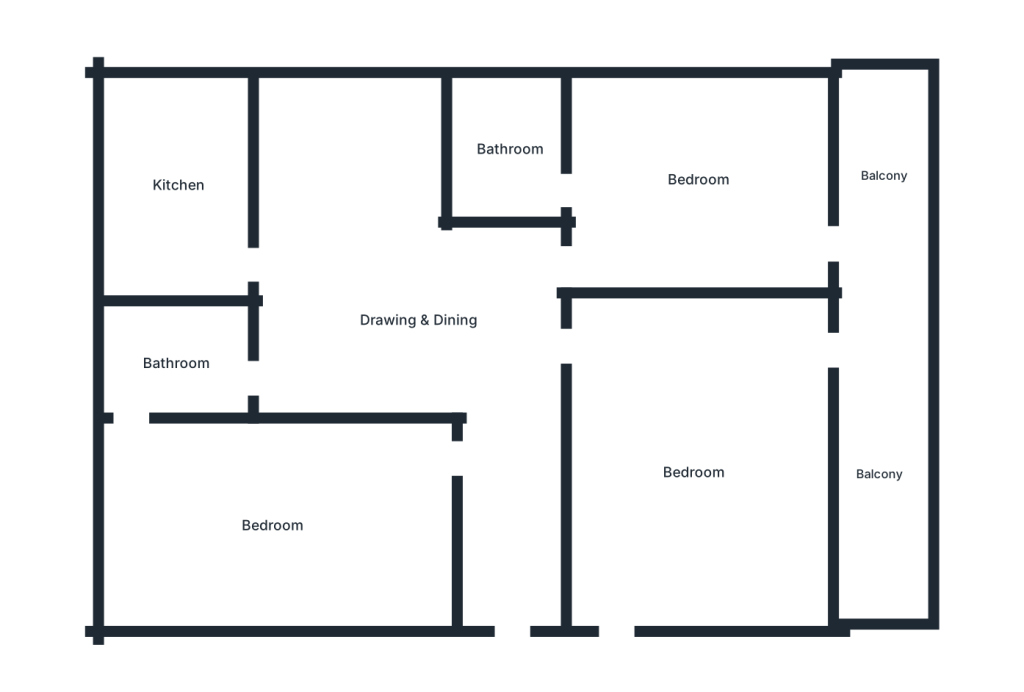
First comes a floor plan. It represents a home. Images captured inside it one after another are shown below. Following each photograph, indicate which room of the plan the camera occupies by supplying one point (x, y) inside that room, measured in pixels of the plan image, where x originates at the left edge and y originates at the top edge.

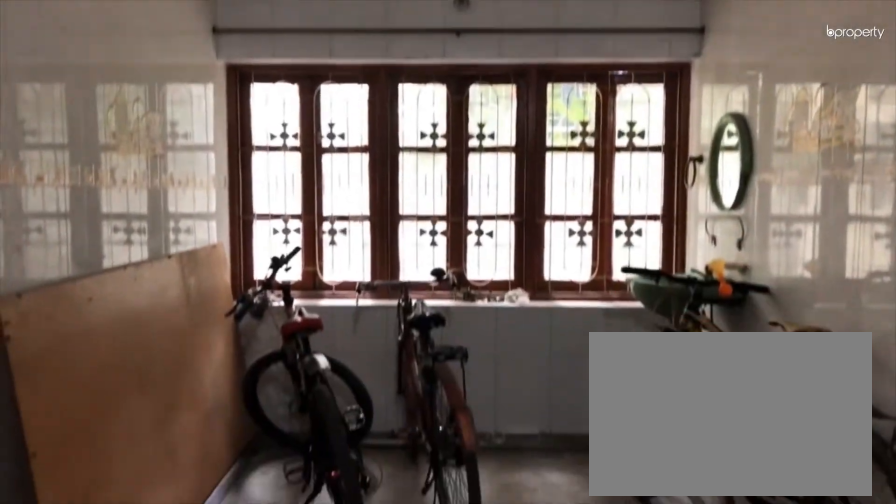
(419, 325)
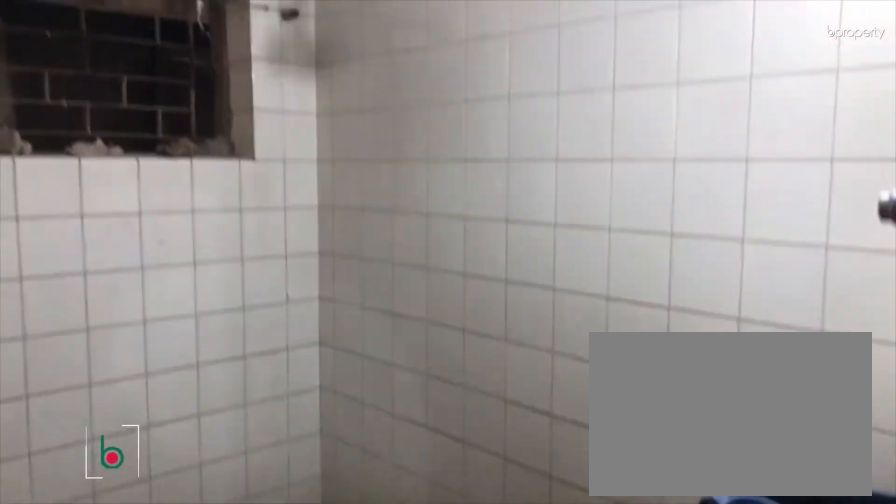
(176, 365)
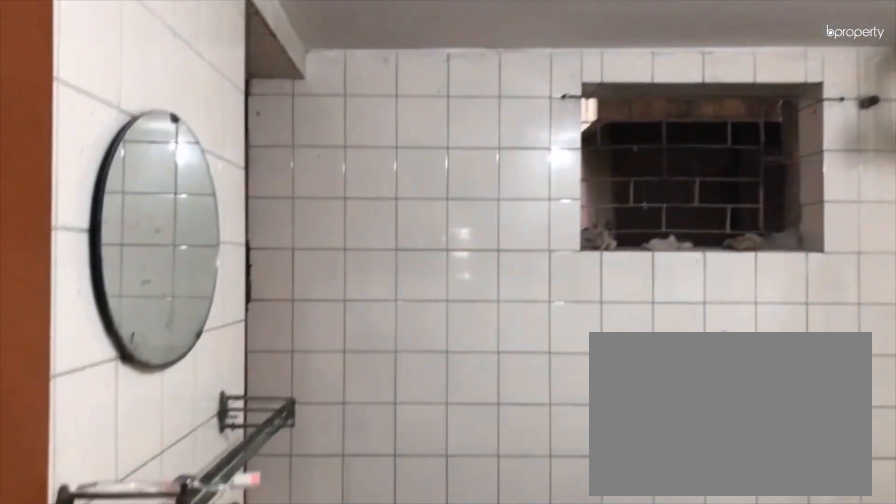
(176, 365)
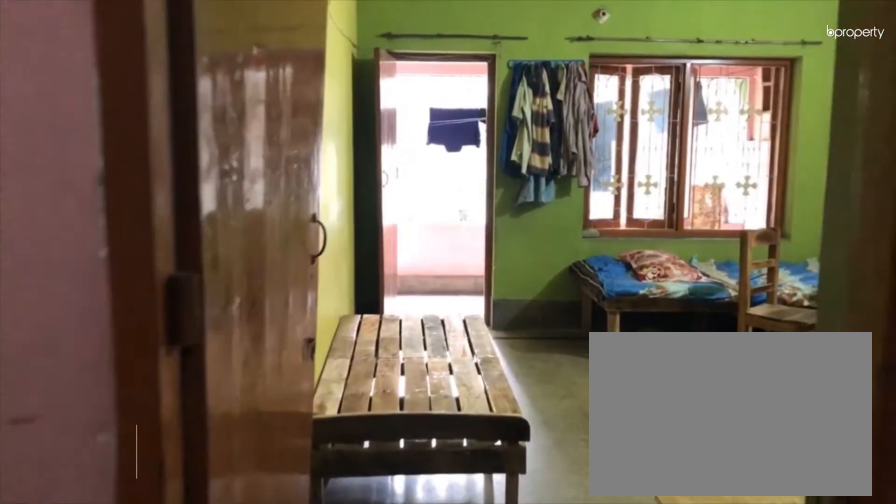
(697, 471)
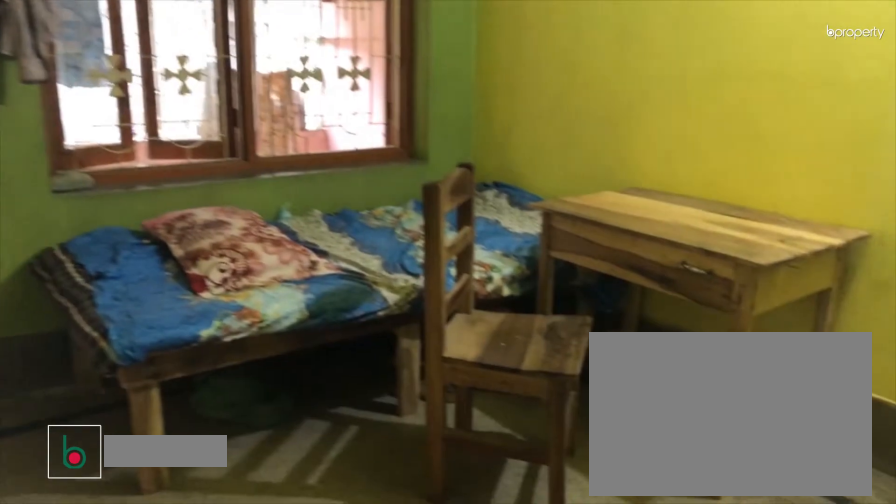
(697, 471)
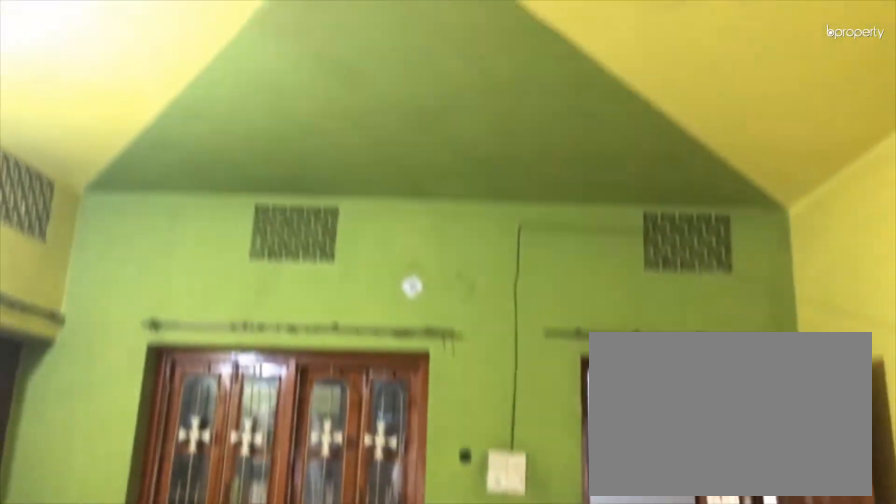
(695, 471)
